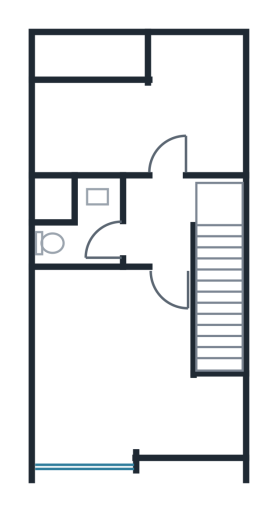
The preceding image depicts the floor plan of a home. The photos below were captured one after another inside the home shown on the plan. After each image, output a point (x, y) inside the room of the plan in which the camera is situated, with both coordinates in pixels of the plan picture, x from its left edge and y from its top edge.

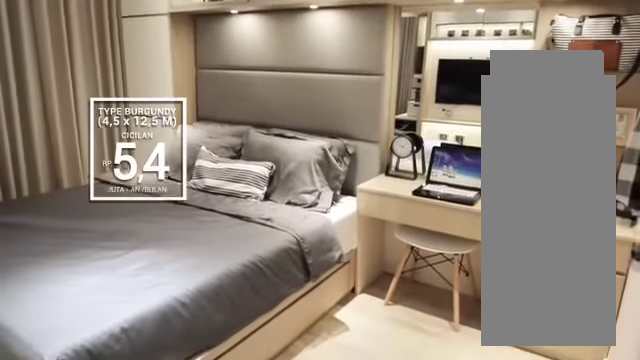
(140, 365)
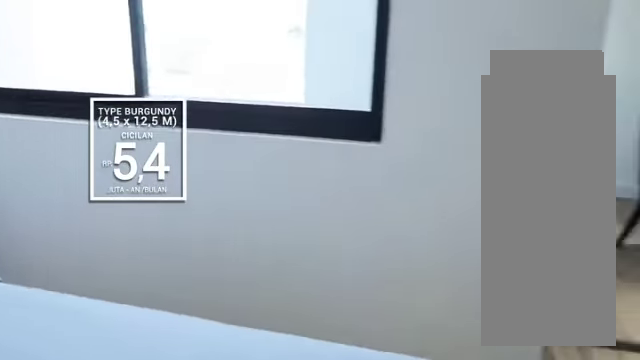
(138, 101)
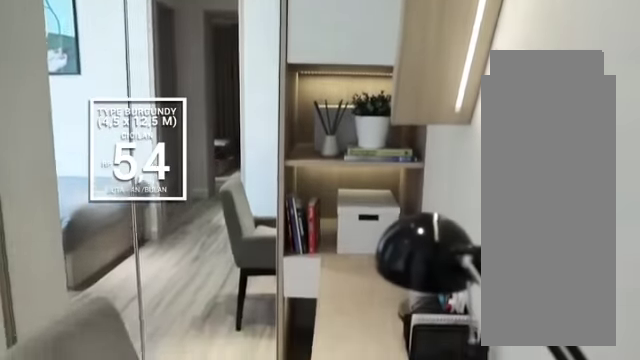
(138, 101)
